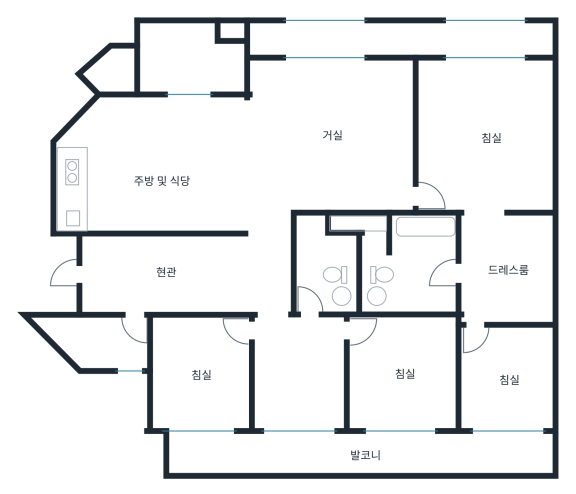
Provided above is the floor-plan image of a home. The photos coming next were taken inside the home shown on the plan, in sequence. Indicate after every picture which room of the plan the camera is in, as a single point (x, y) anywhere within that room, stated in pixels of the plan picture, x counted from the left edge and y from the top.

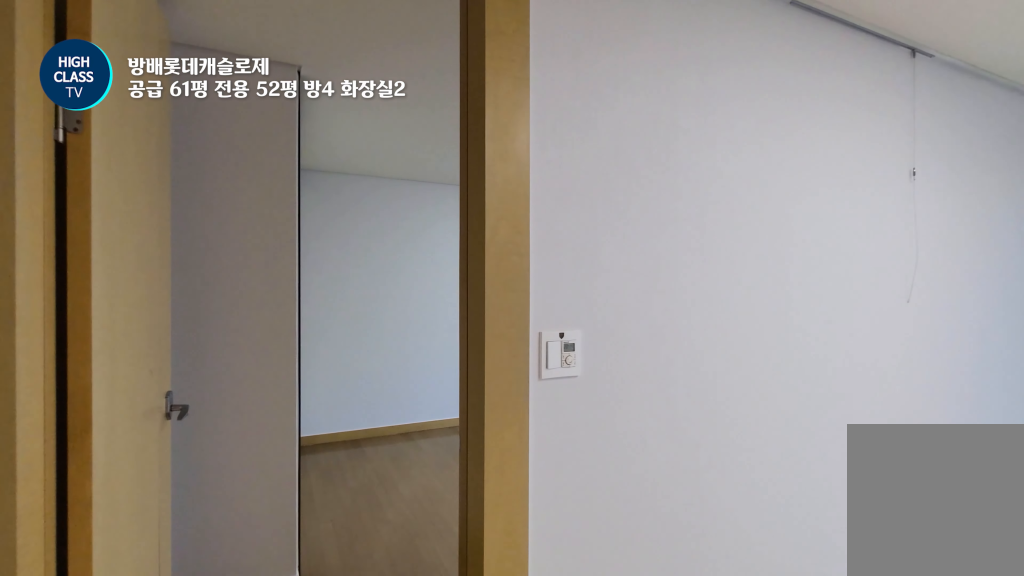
(299, 393)
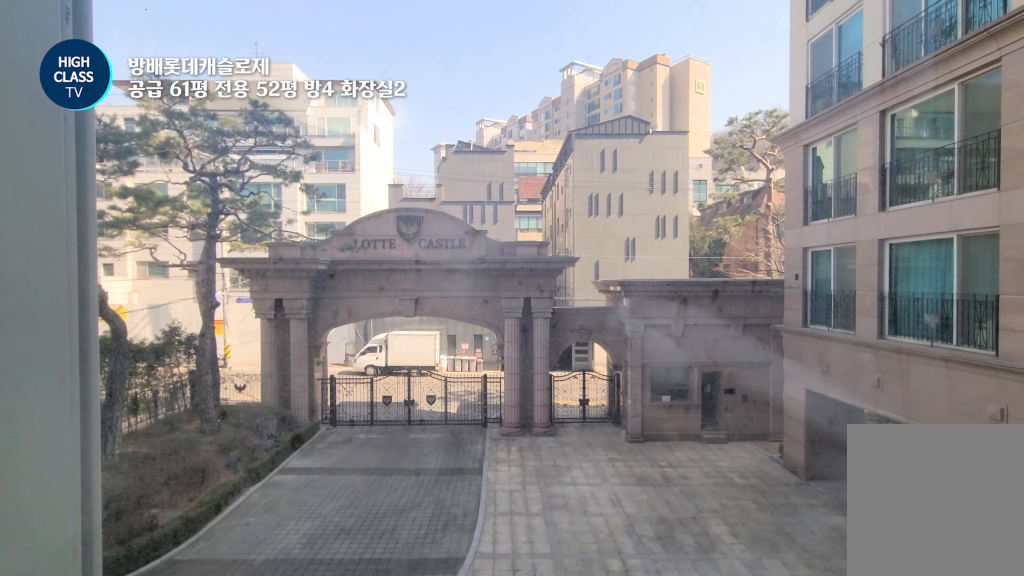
(403, 394)
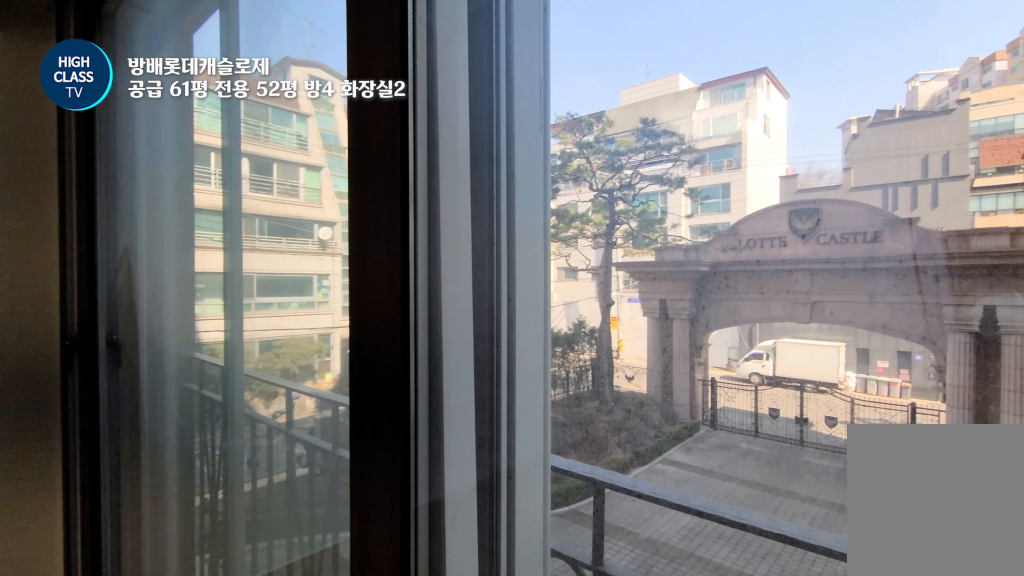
(403, 394)
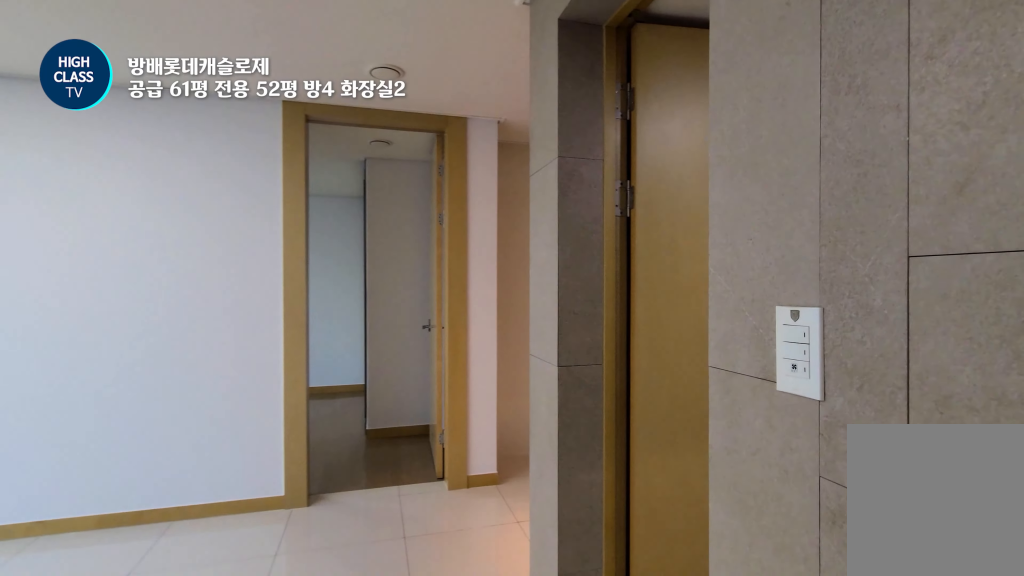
(299, 382)
